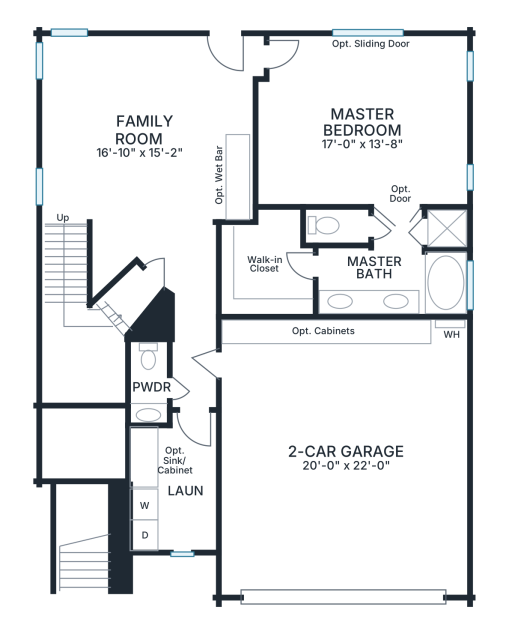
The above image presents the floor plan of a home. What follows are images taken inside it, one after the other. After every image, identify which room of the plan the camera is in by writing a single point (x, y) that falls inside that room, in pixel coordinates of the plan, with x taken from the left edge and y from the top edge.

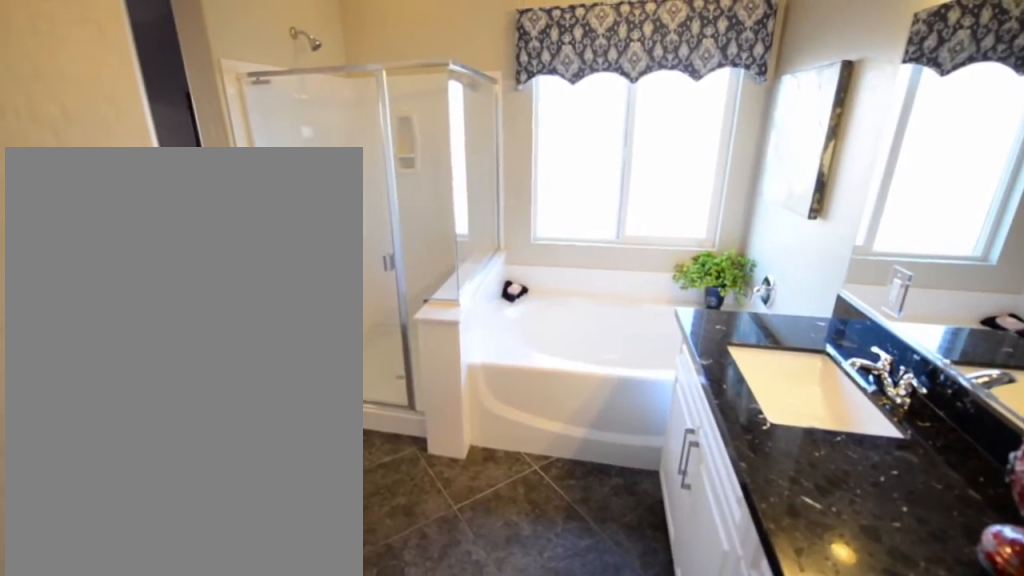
(389, 258)
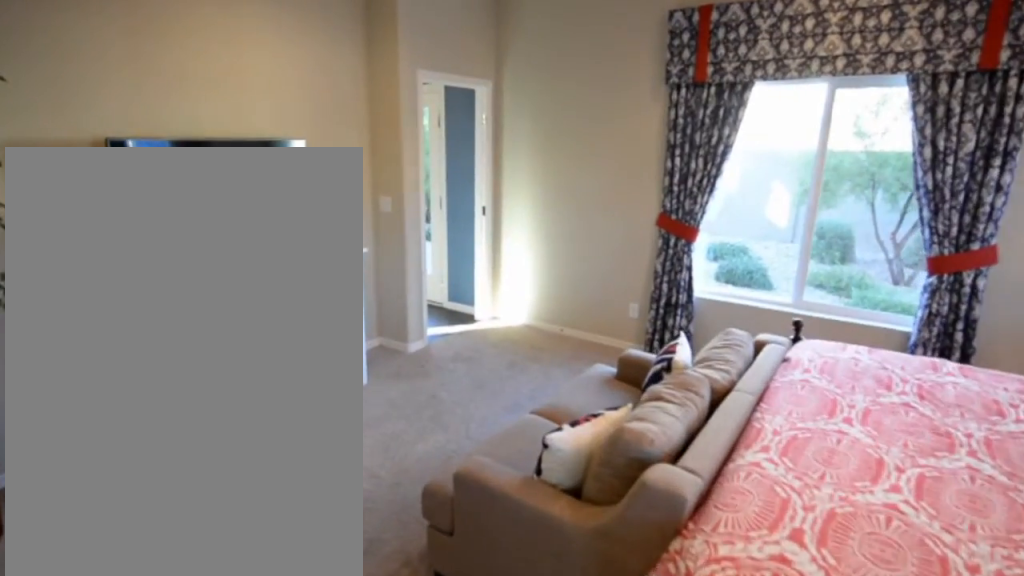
(361, 120)
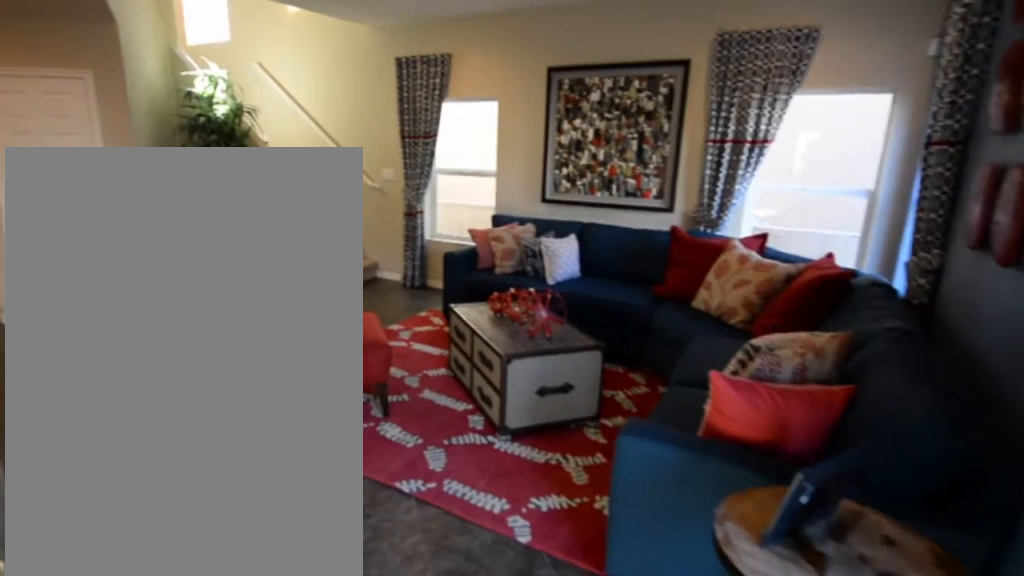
(148, 130)
